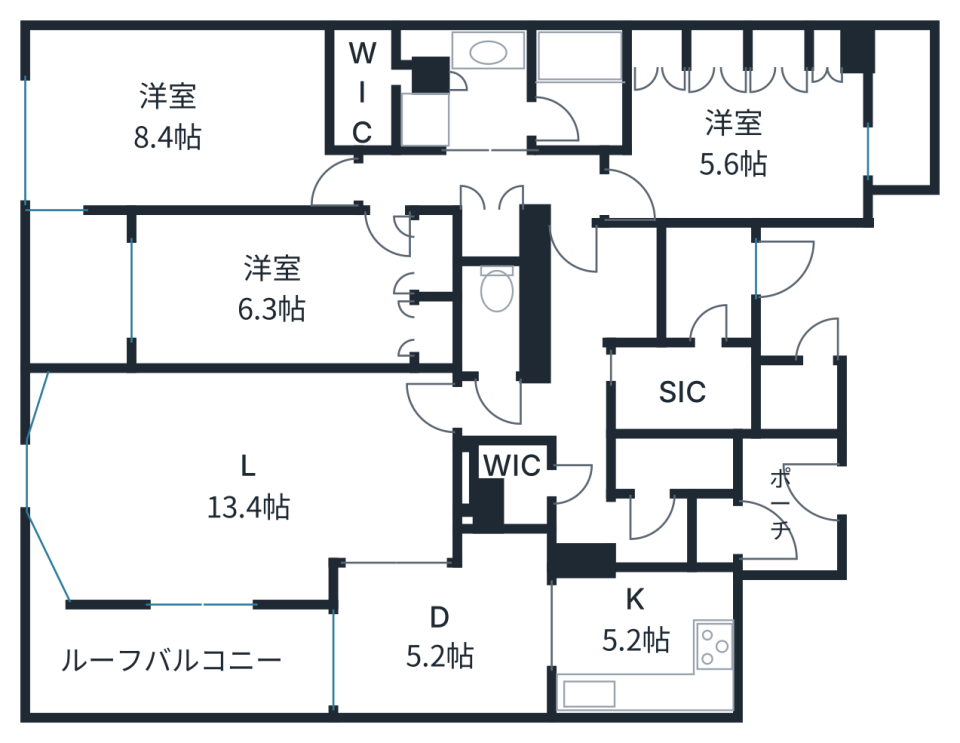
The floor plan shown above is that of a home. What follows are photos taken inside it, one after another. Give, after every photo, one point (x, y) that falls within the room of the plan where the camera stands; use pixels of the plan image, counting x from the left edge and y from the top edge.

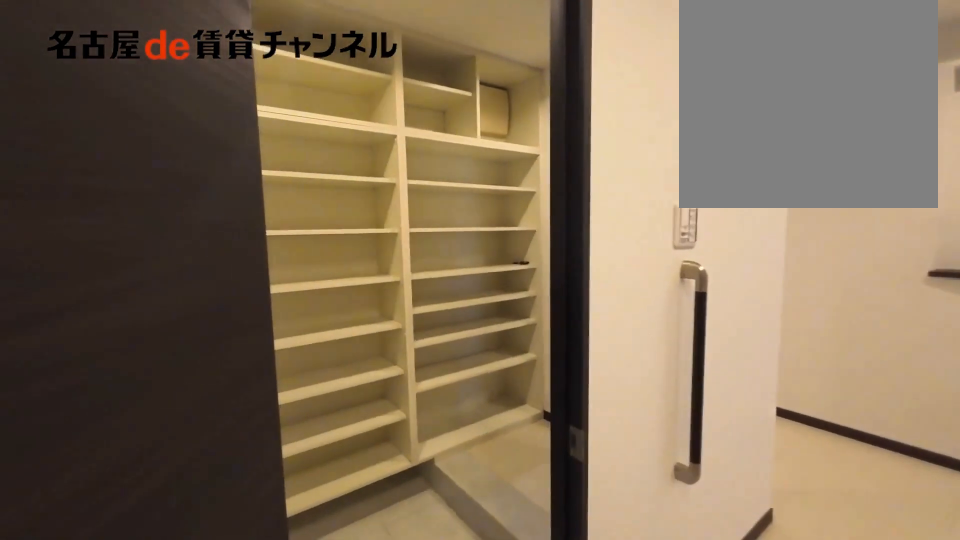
(707, 283)
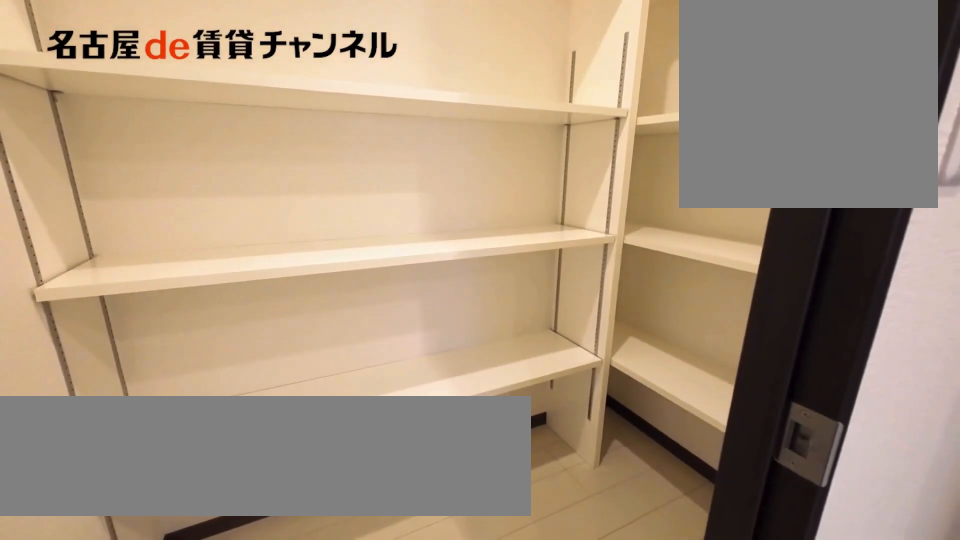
(673, 465)
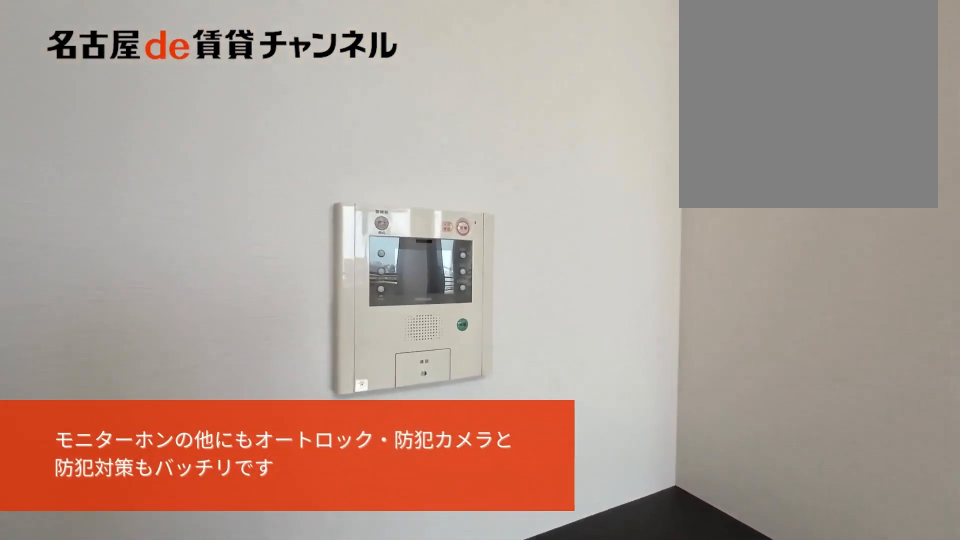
(240, 480)
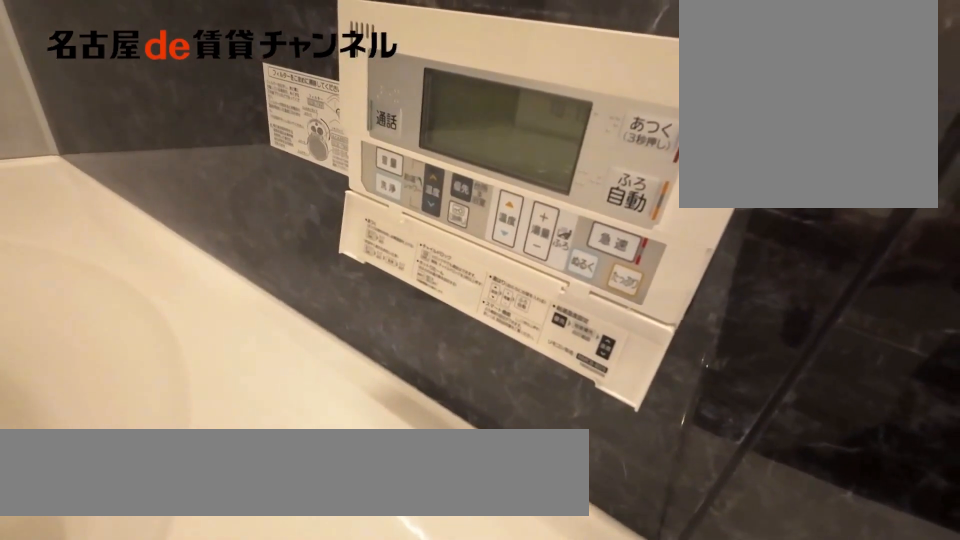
(579, 89)
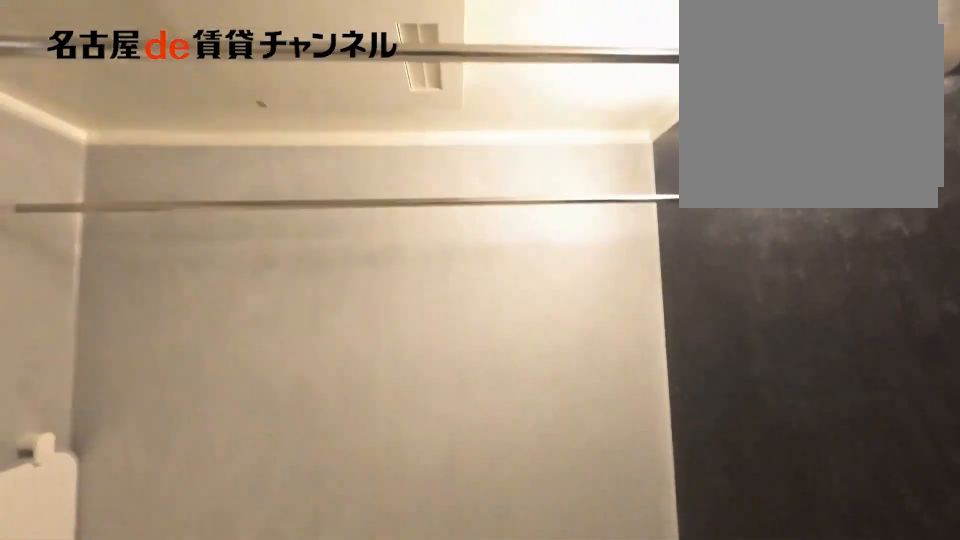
(579, 89)
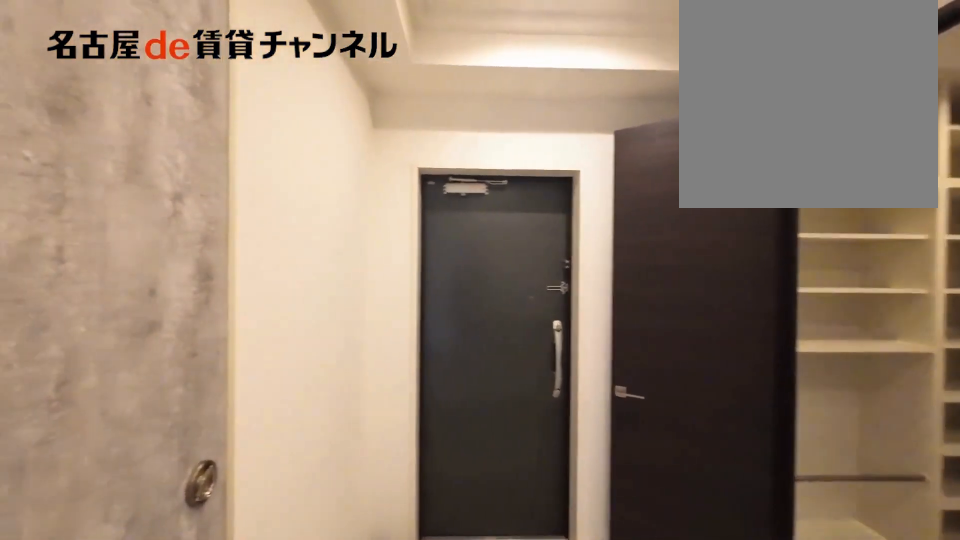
(649, 282)
